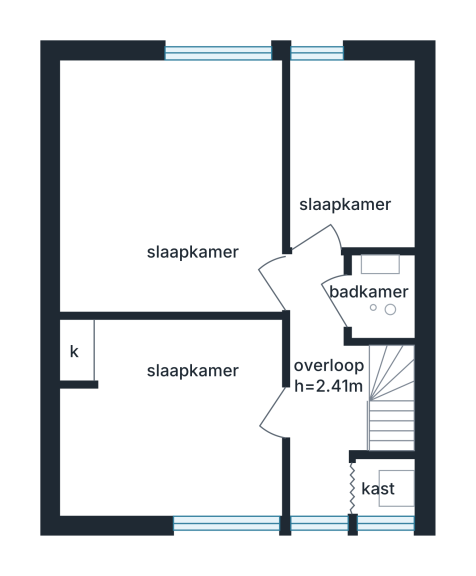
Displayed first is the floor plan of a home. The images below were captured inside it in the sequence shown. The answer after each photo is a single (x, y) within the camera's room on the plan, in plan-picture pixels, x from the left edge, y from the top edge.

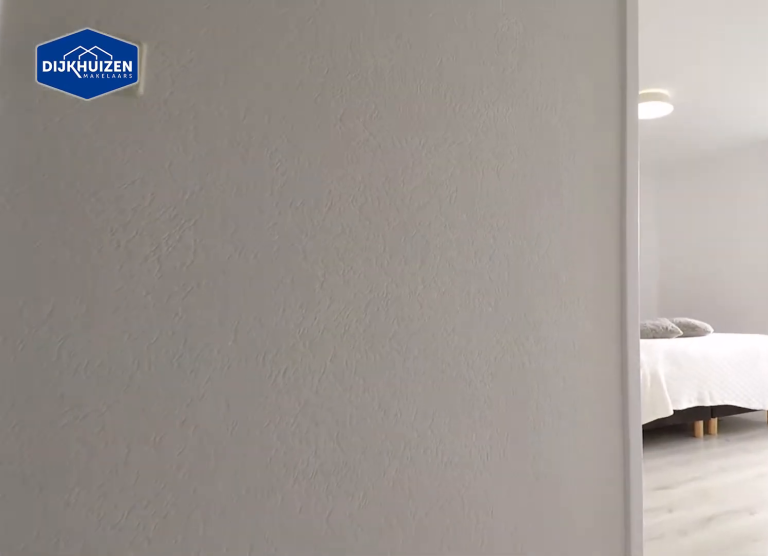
(322, 387)
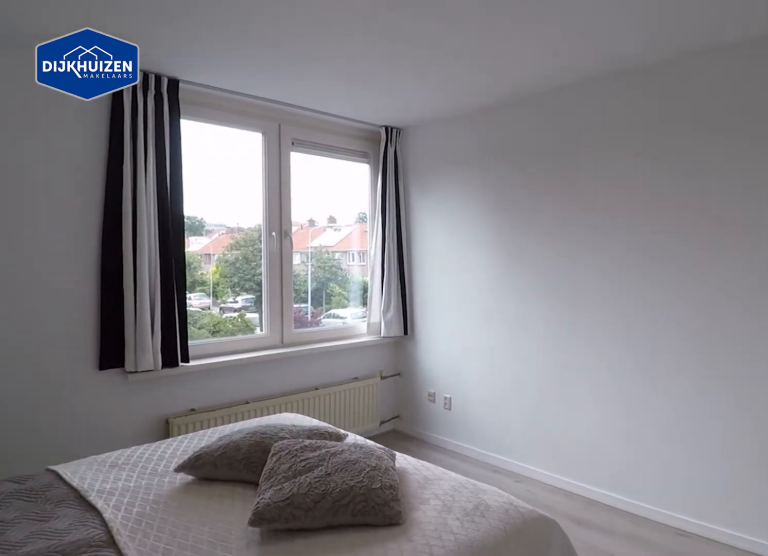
(205, 300)
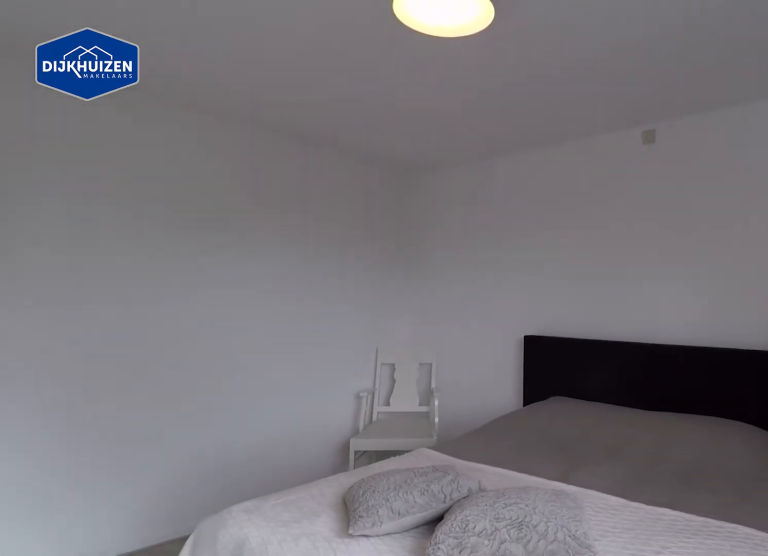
(205, 300)
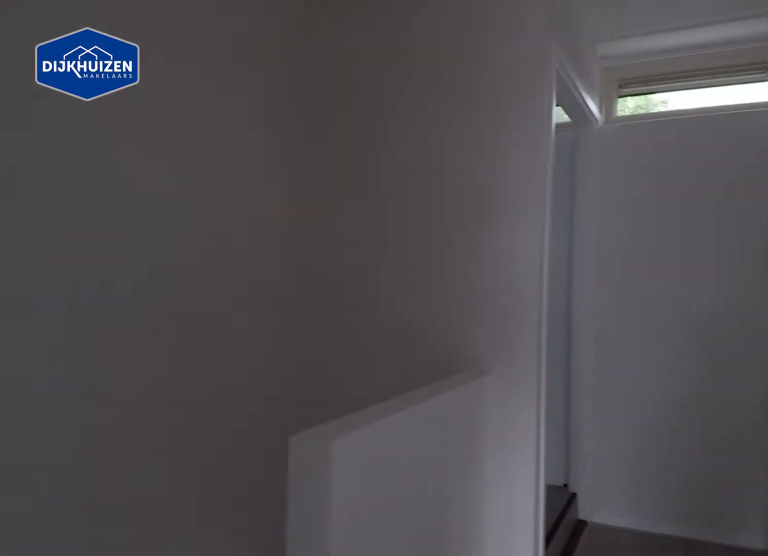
(322, 387)
